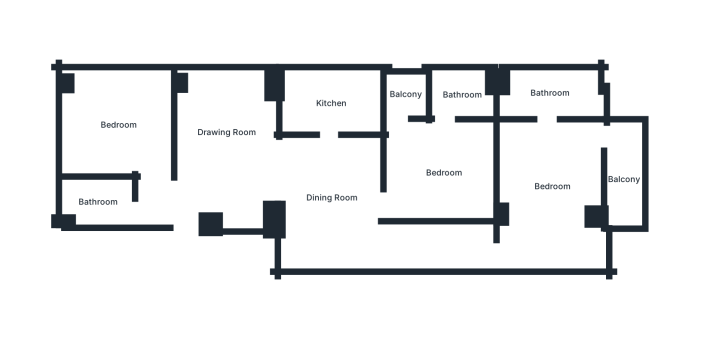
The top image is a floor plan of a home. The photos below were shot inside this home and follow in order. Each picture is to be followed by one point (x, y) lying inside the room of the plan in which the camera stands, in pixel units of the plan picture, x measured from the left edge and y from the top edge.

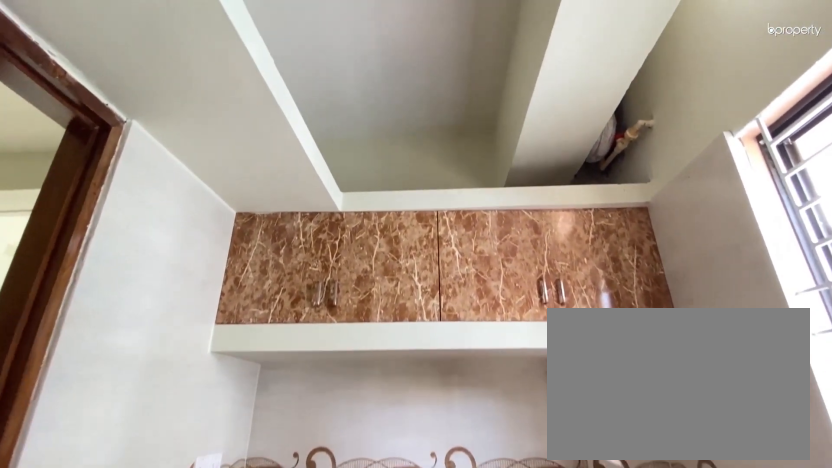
(330, 103)
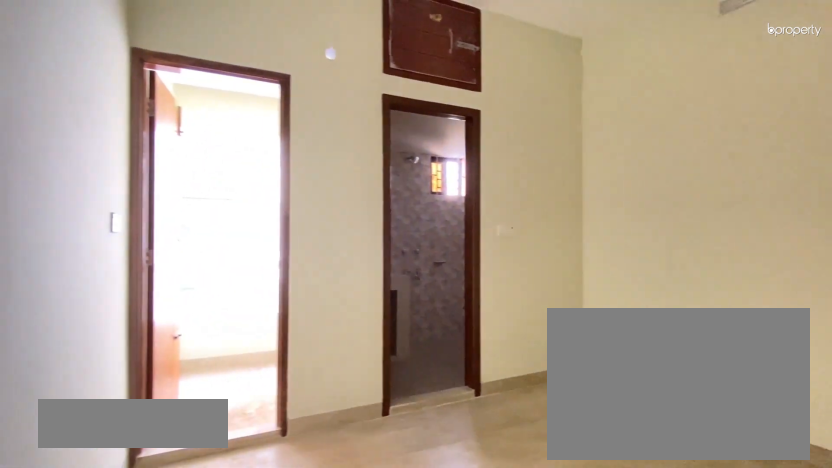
(443, 173)
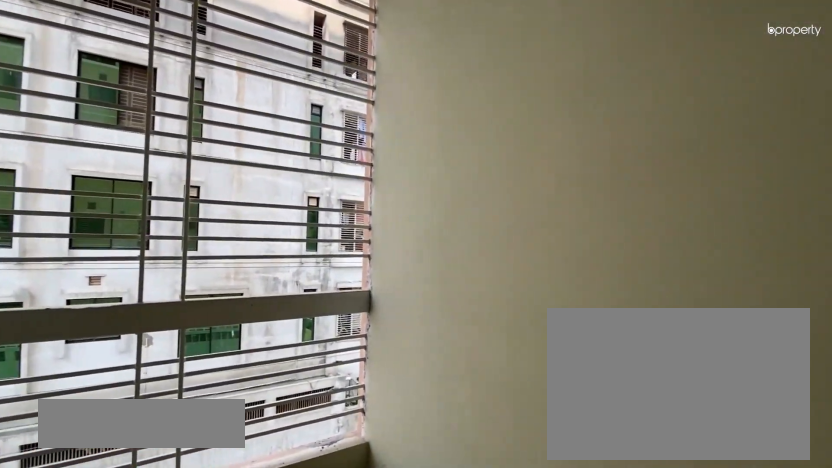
(404, 94)
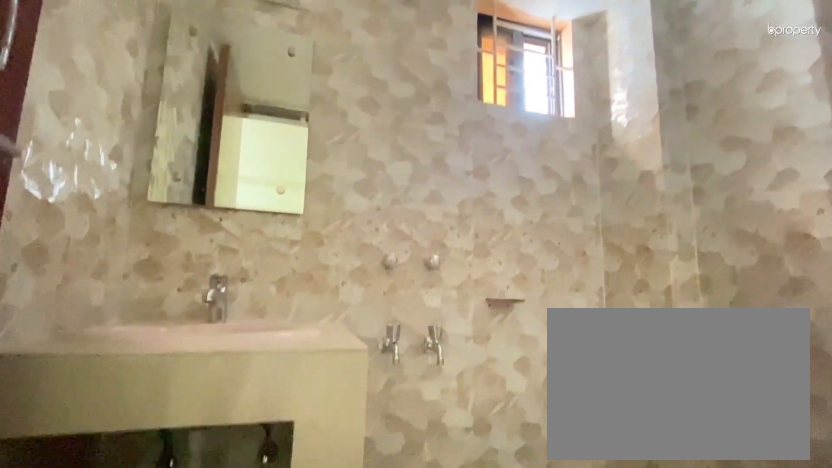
(461, 95)
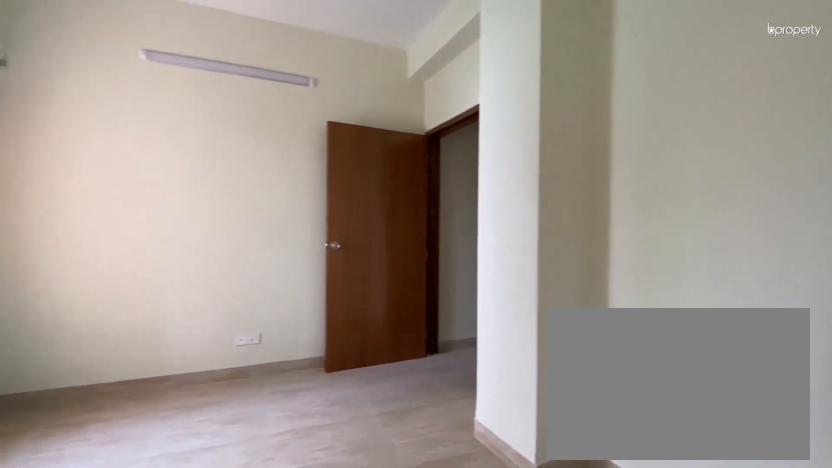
(550, 186)
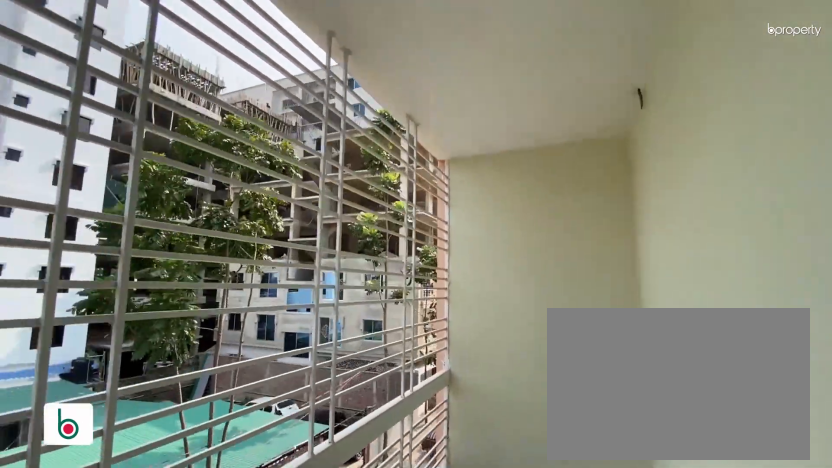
(624, 179)
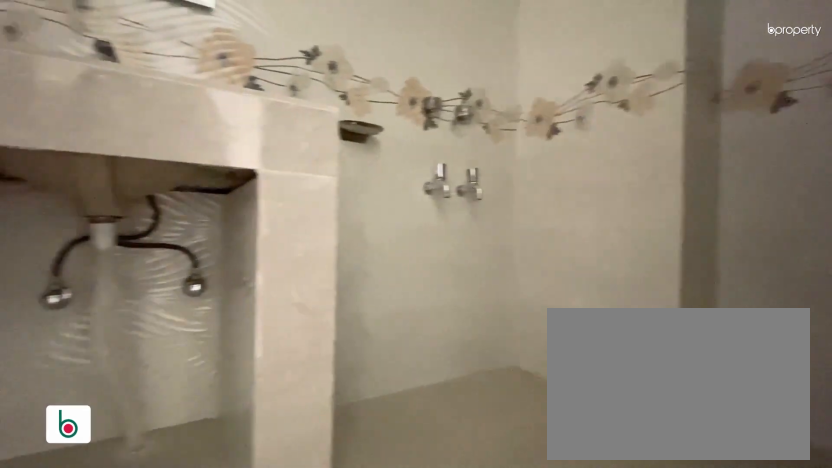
(548, 93)
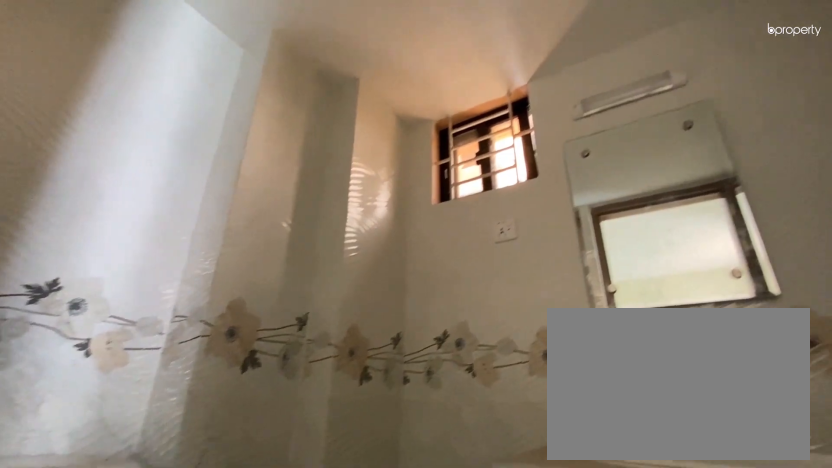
(548, 93)
